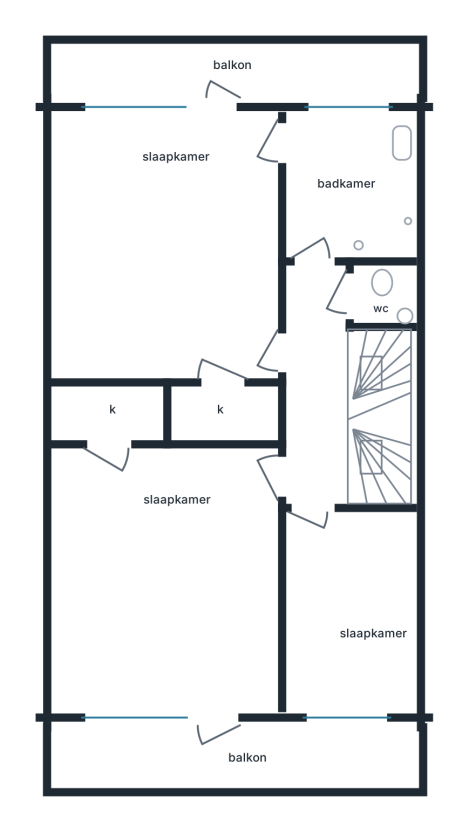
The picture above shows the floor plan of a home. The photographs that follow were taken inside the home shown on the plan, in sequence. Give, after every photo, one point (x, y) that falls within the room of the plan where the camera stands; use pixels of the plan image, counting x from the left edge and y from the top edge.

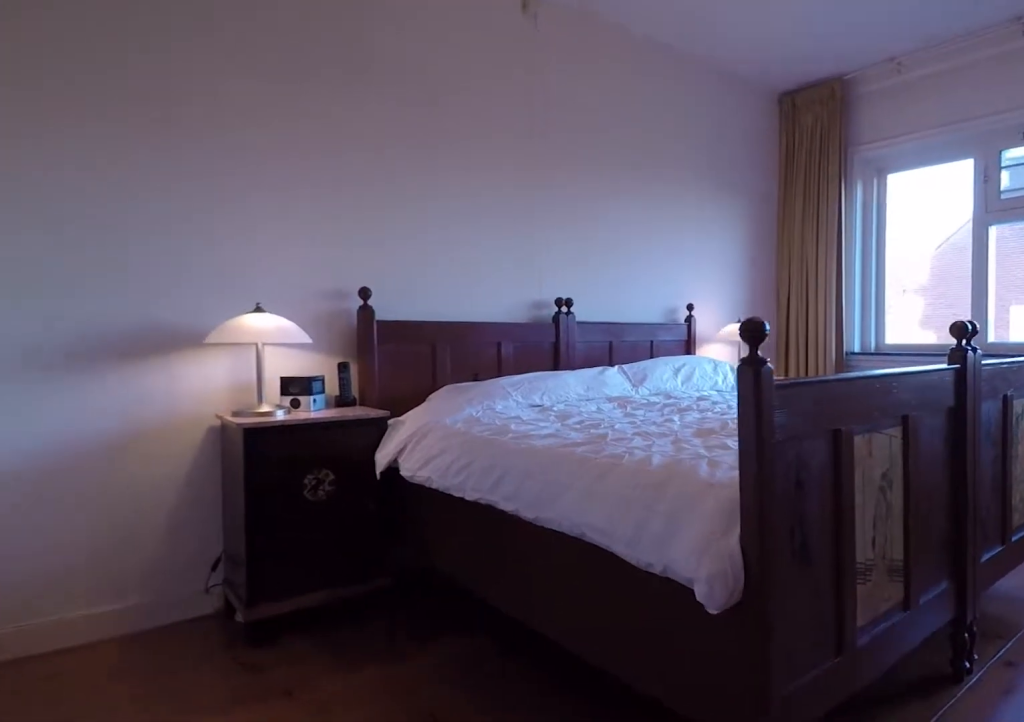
(163, 244)
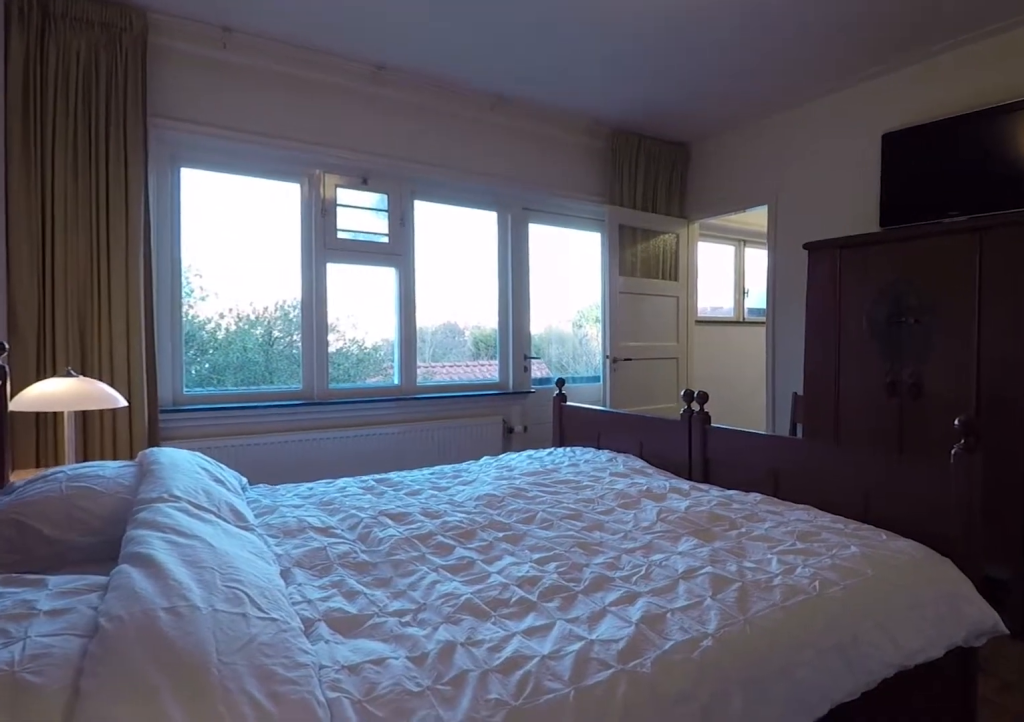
(163, 244)
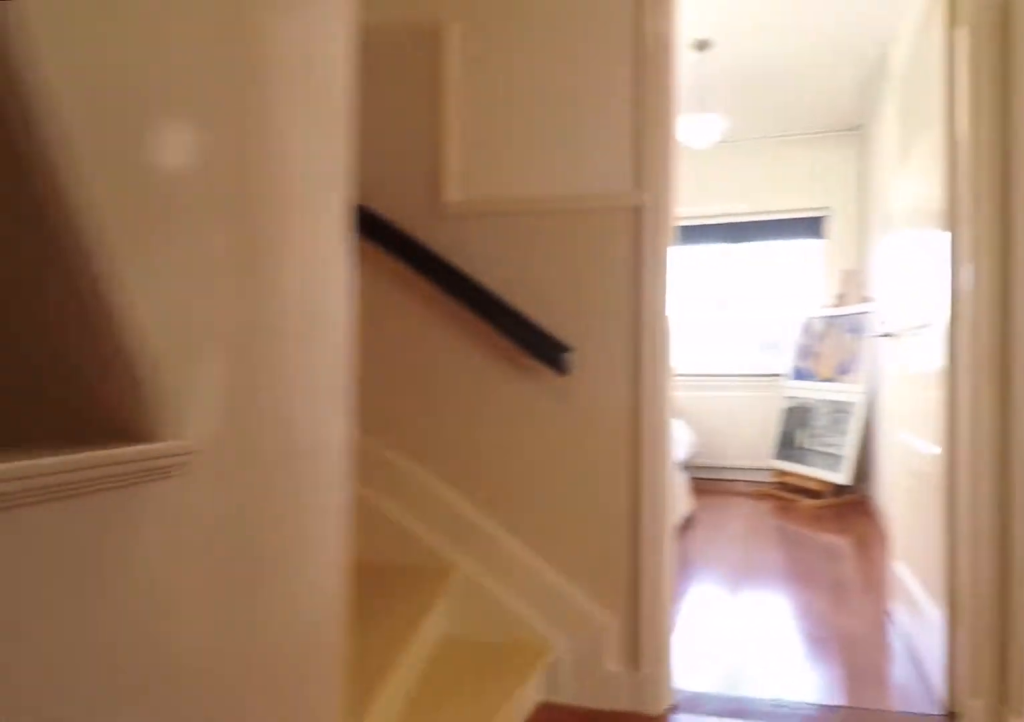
(317, 385)
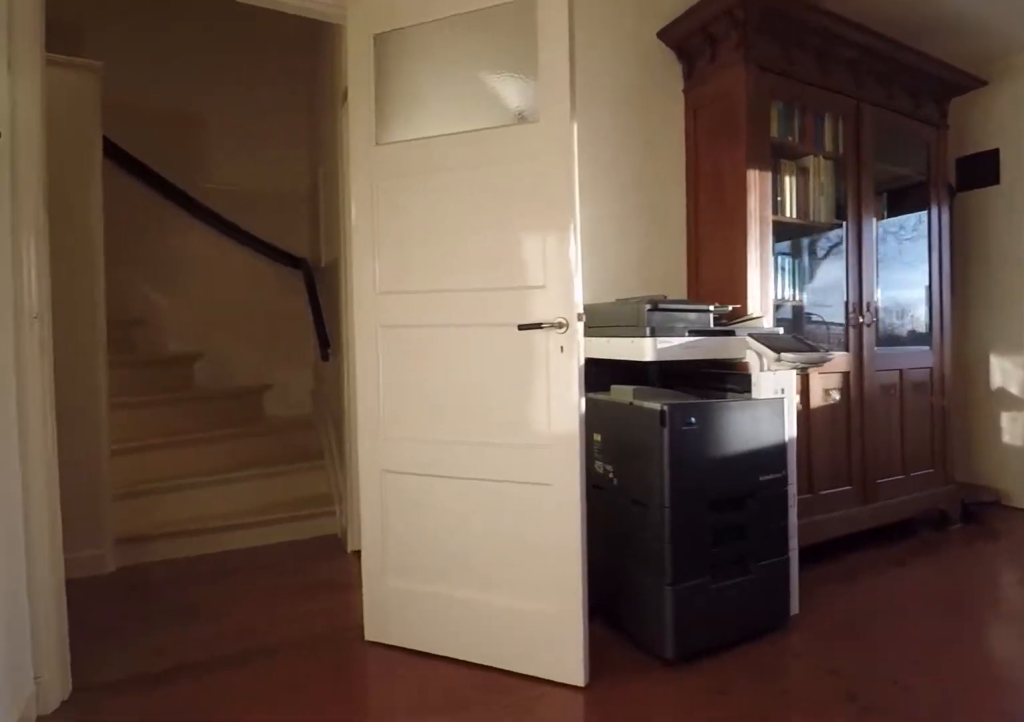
(164, 575)
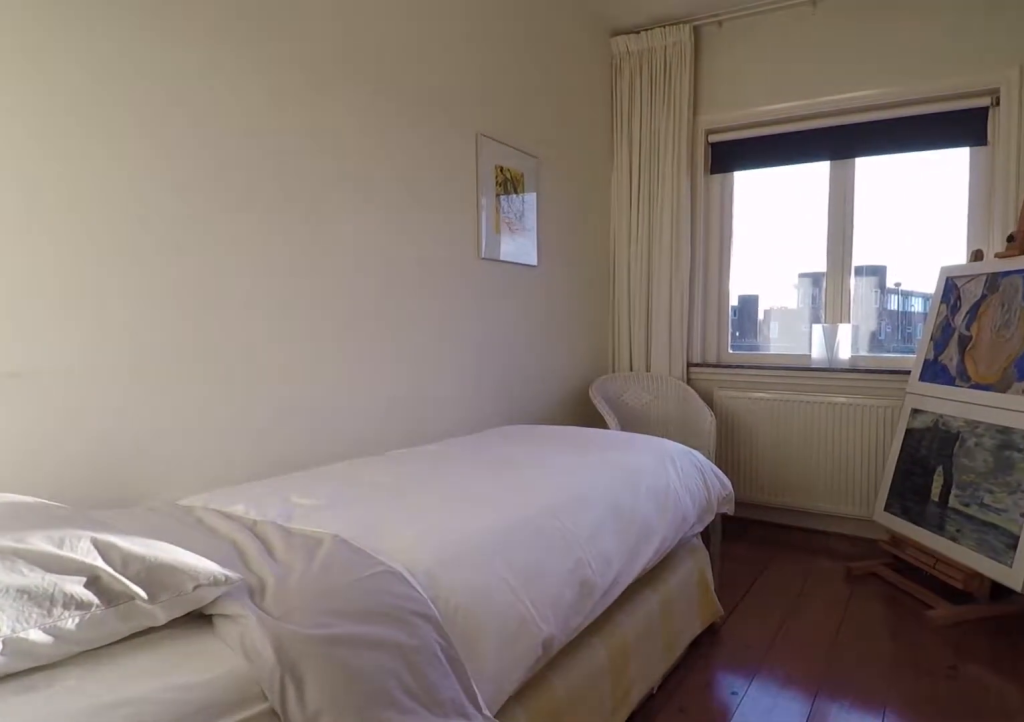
(347, 608)
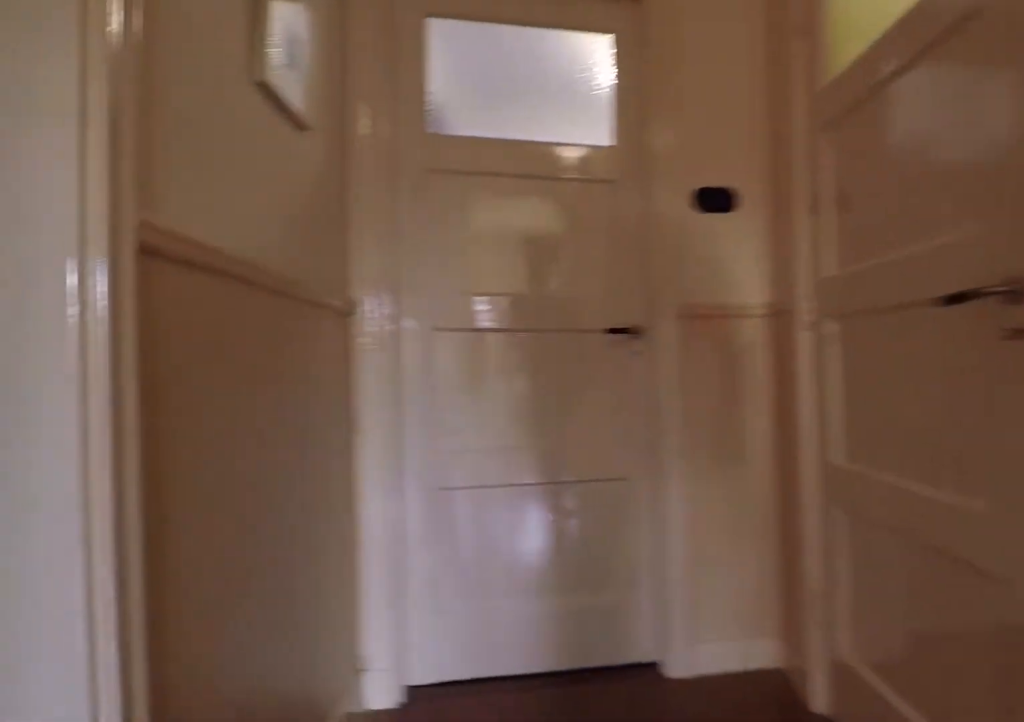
(317, 385)
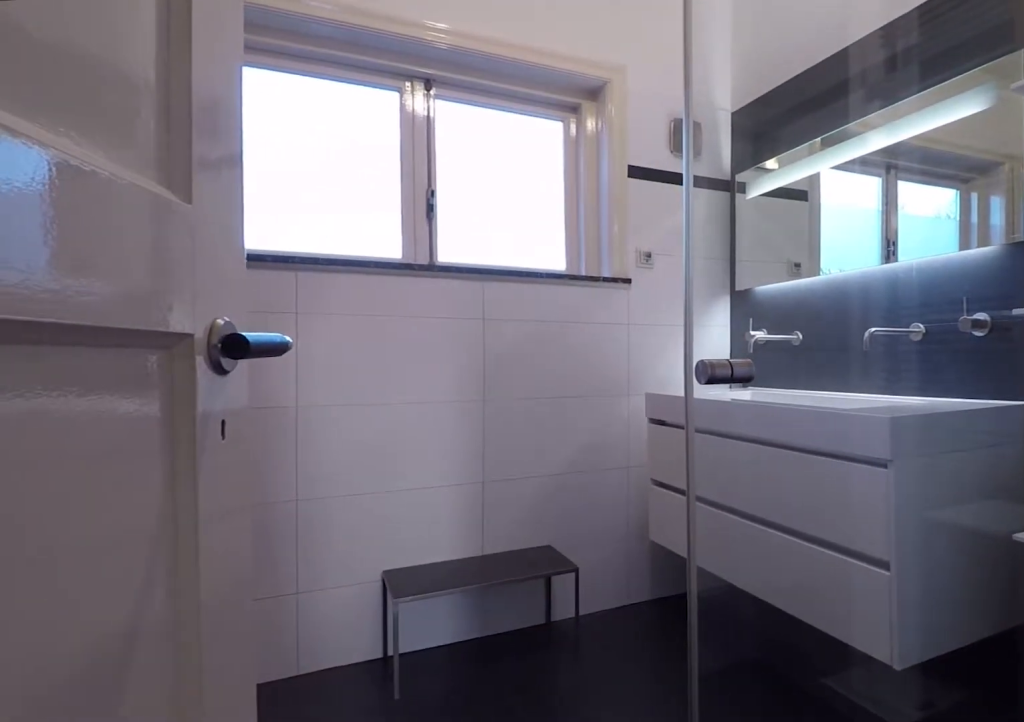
(349, 187)
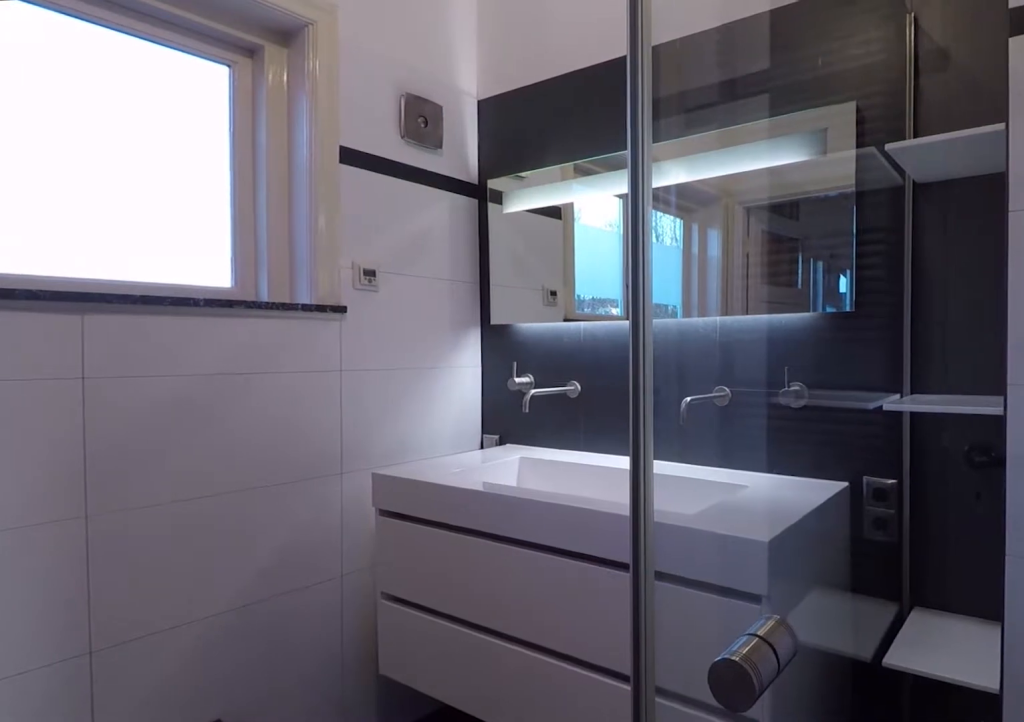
(349, 187)
